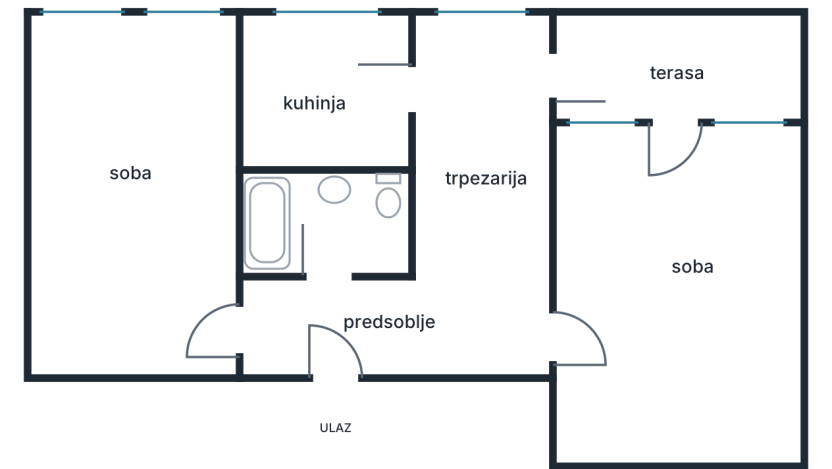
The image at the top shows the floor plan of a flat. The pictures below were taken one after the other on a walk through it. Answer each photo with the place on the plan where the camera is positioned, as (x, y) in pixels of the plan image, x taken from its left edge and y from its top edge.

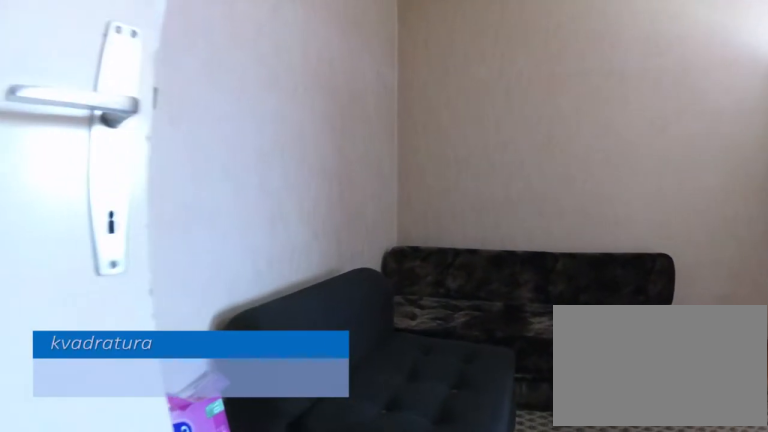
(237, 328)
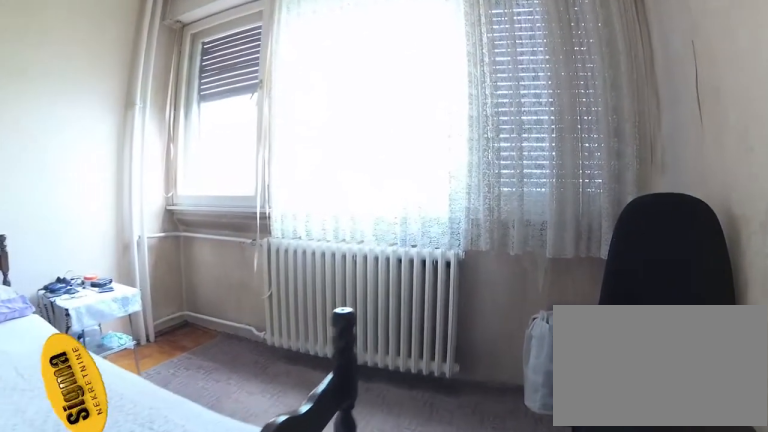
(196, 163)
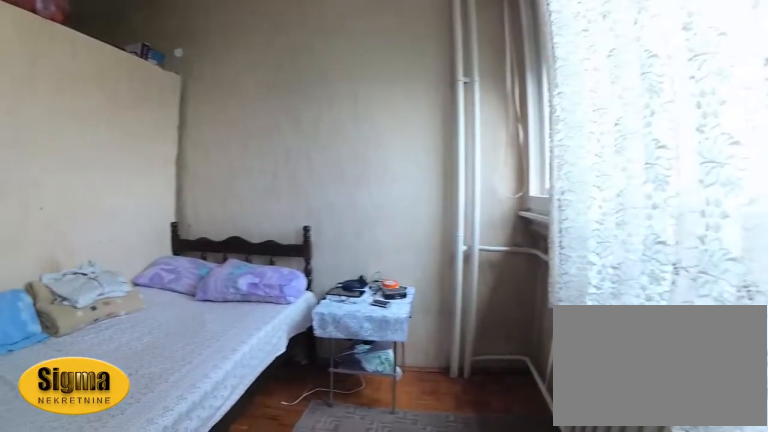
(178, 66)
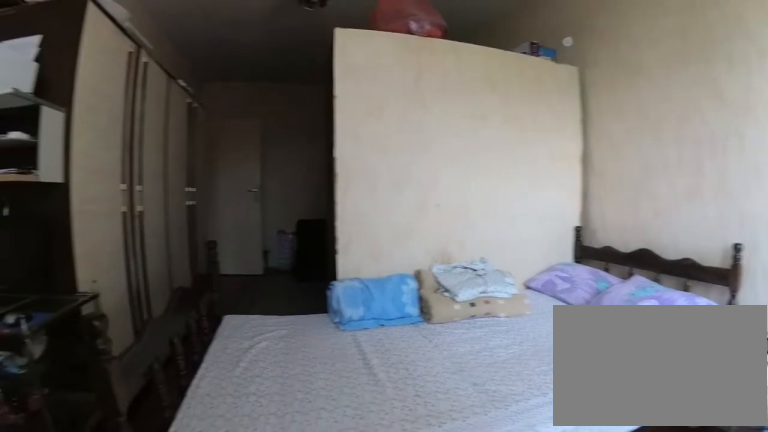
(173, 52)
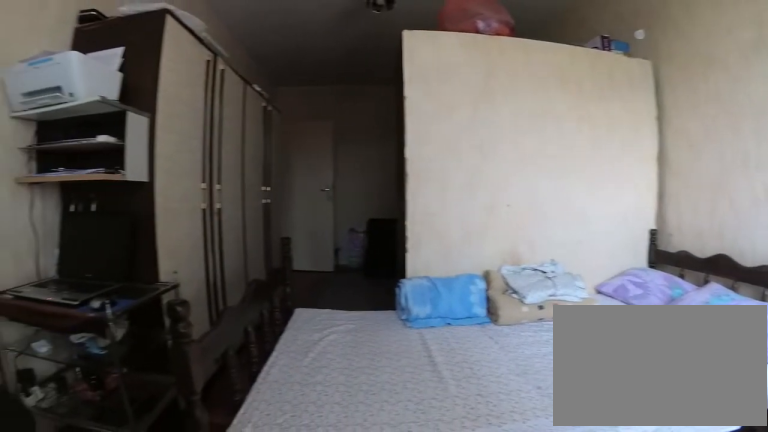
(171, 51)
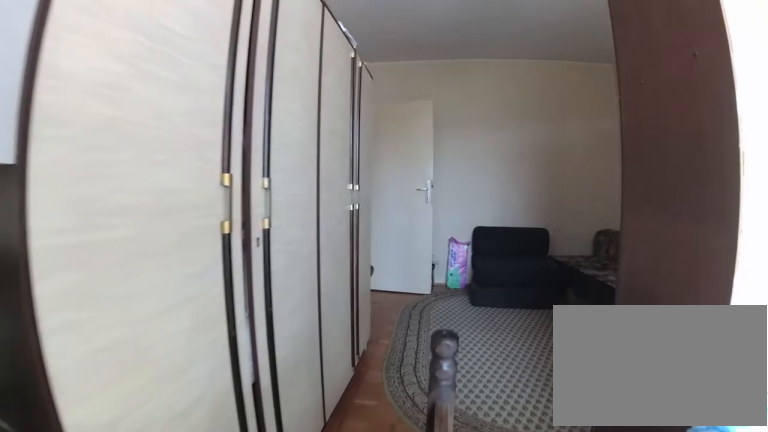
(193, 101)
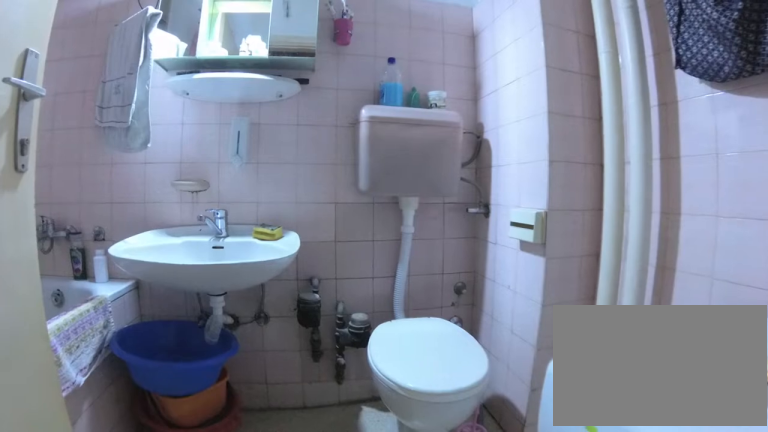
(321, 278)
